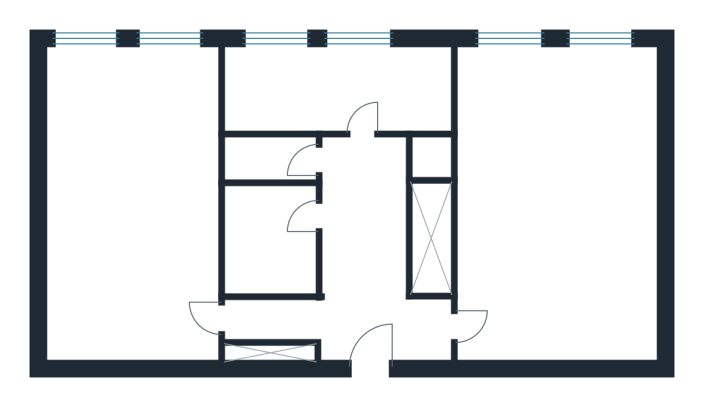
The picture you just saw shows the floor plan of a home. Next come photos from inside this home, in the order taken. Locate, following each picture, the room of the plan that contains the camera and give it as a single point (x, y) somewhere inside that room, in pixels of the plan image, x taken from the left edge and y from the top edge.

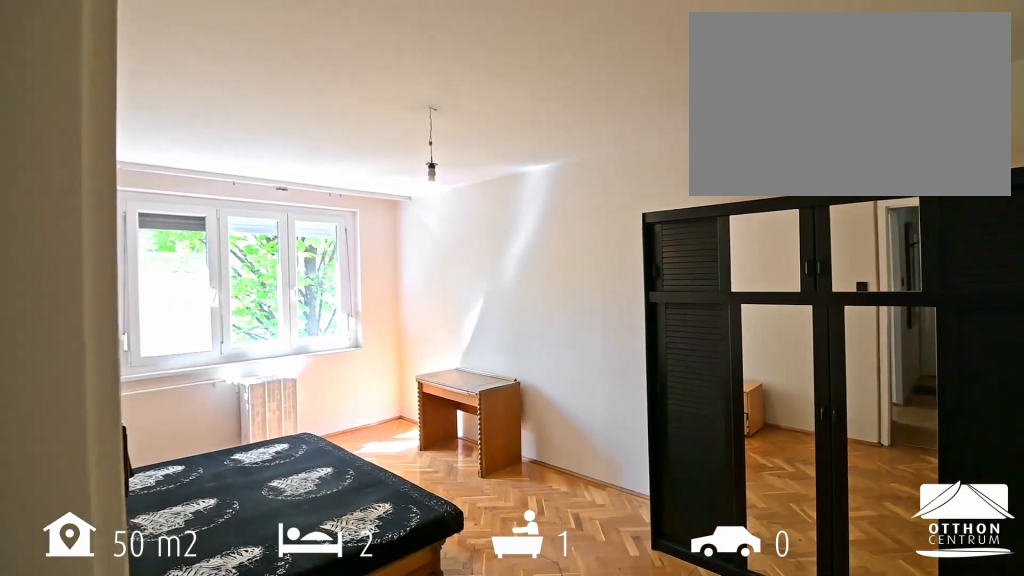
(547, 209)
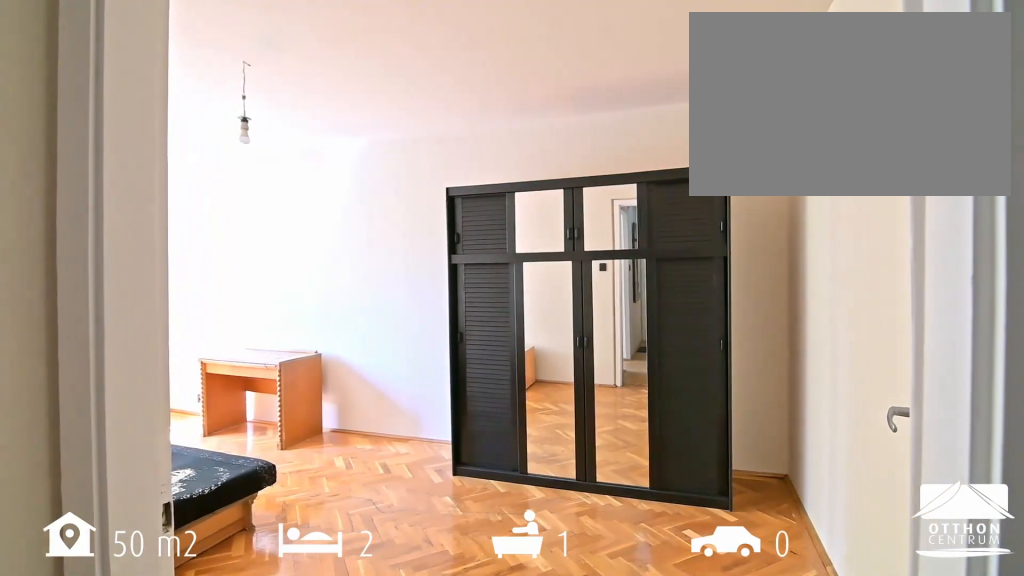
(547, 209)
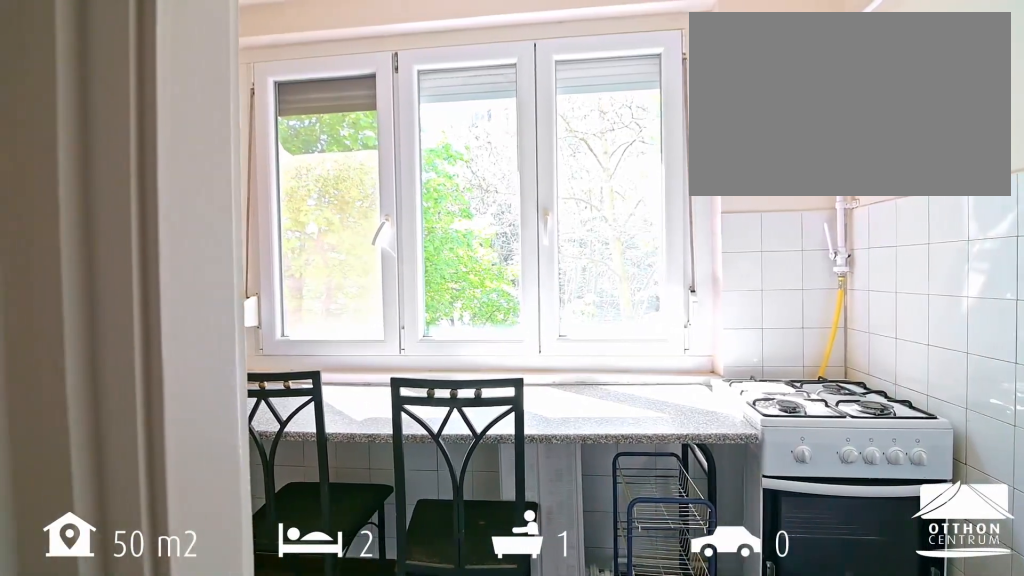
(334, 85)
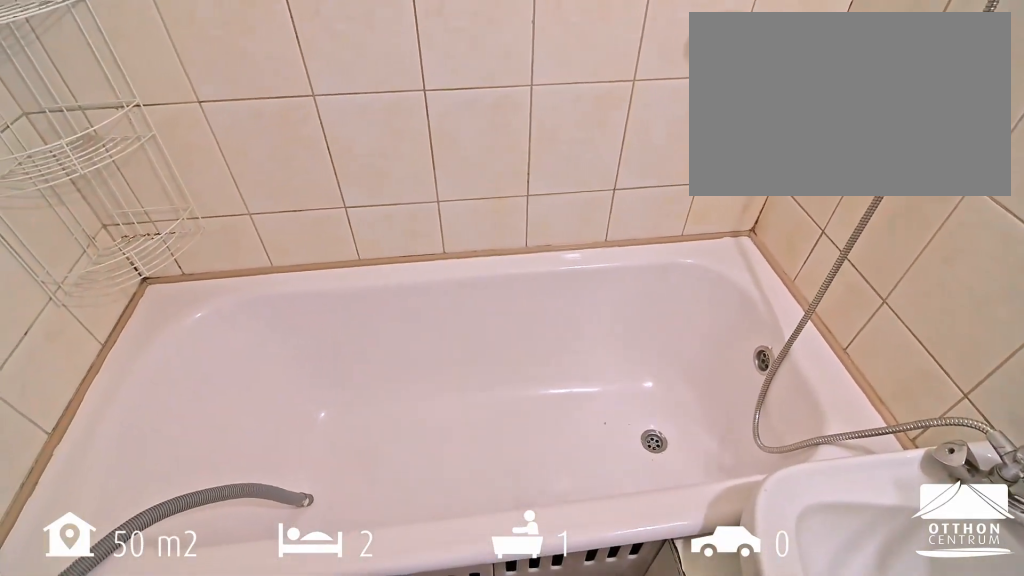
(272, 248)
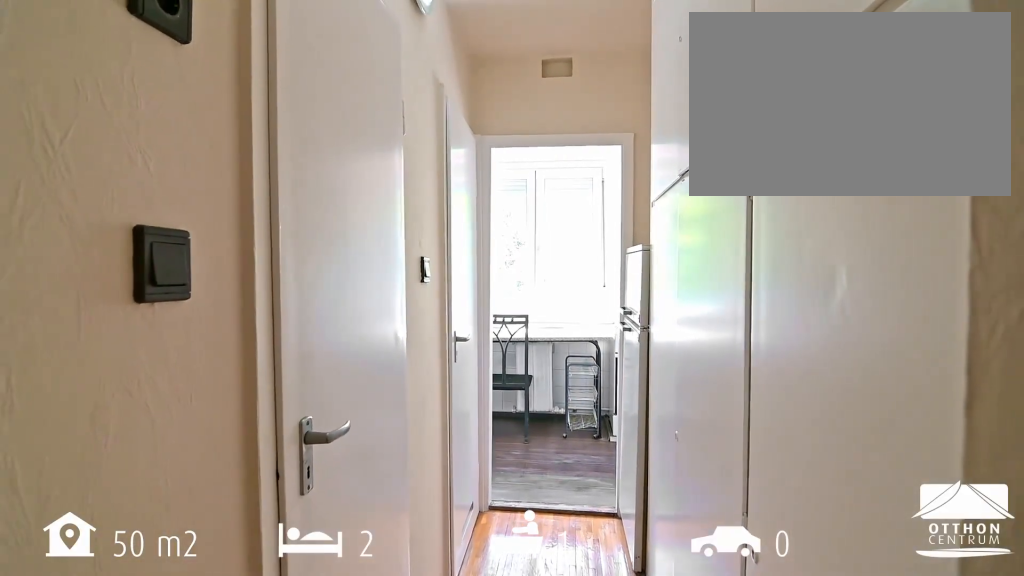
(361, 213)
